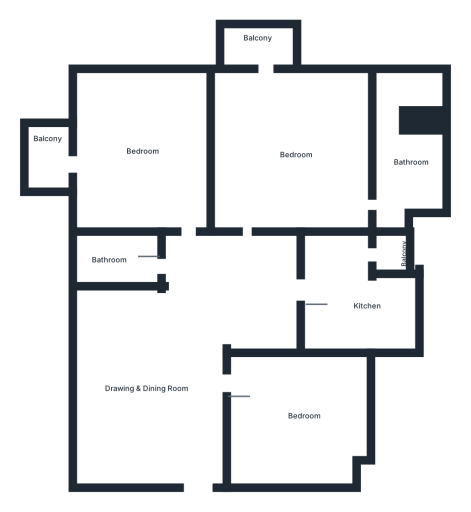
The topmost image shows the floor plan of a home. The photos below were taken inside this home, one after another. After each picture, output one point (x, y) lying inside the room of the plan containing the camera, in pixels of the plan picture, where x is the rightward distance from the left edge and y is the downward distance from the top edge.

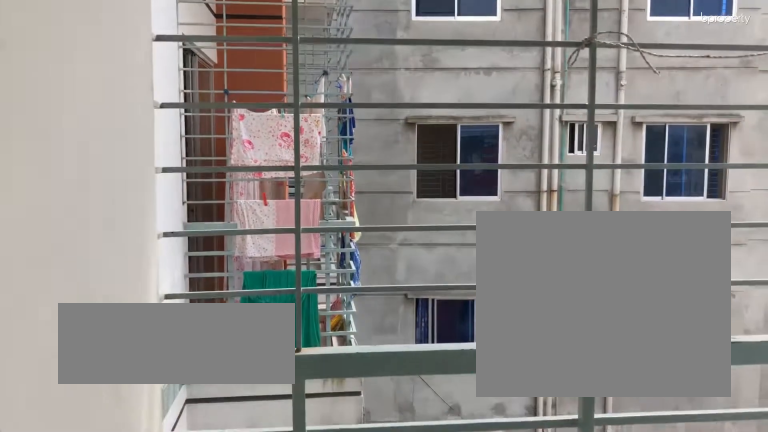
(51, 159)
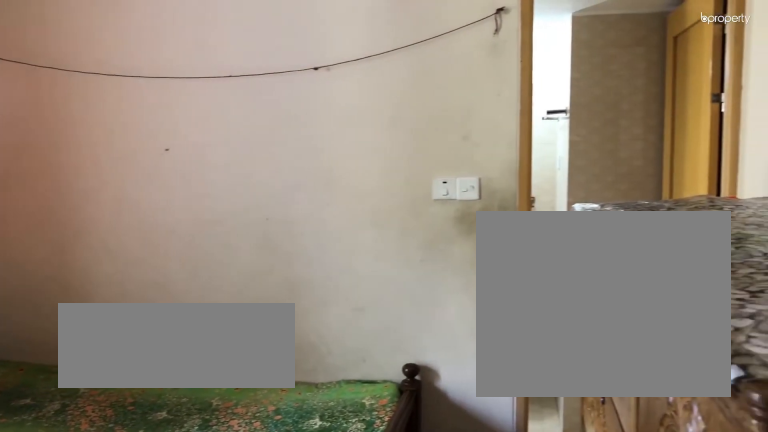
(288, 151)
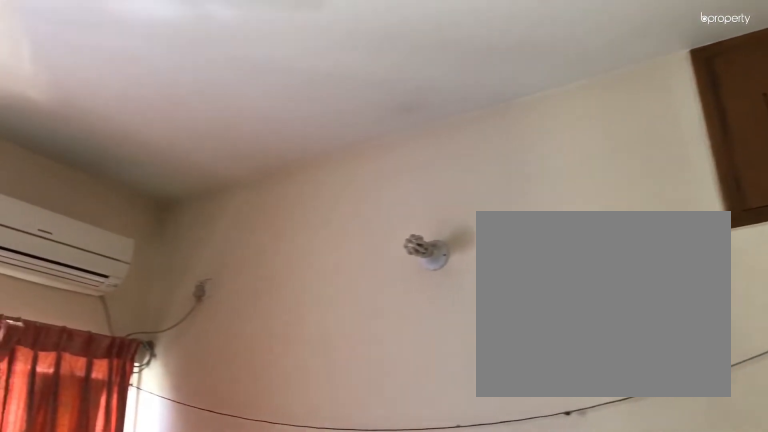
(288, 151)
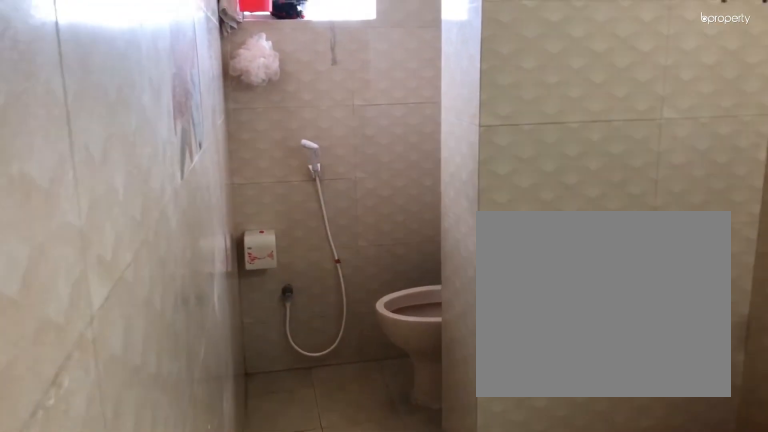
(398, 162)
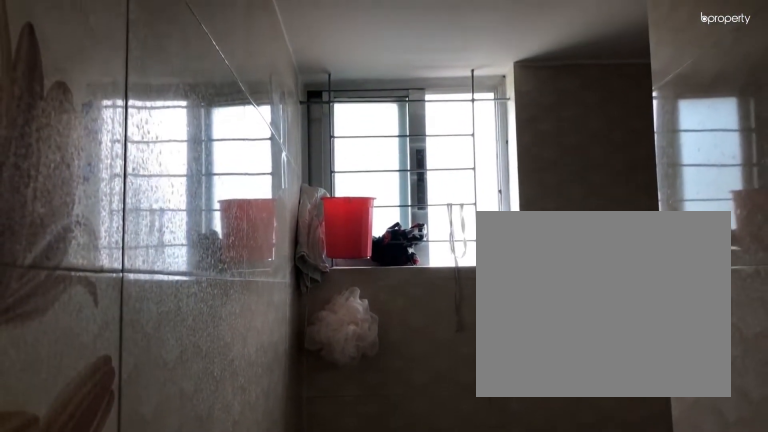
(398, 162)
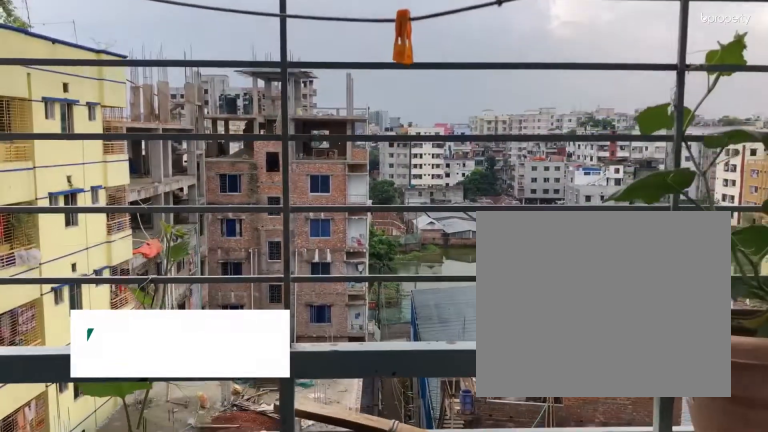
(257, 49)
